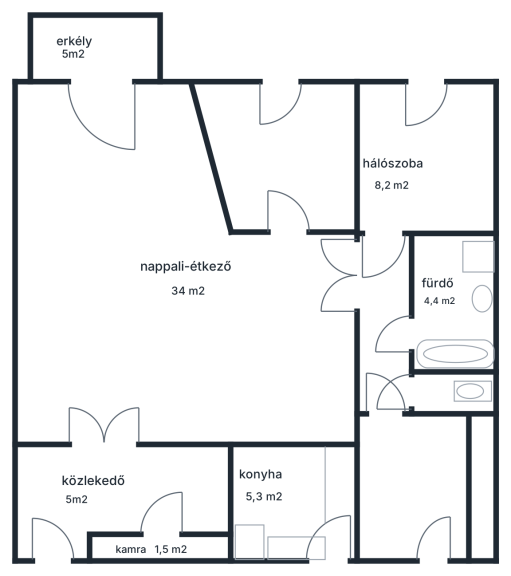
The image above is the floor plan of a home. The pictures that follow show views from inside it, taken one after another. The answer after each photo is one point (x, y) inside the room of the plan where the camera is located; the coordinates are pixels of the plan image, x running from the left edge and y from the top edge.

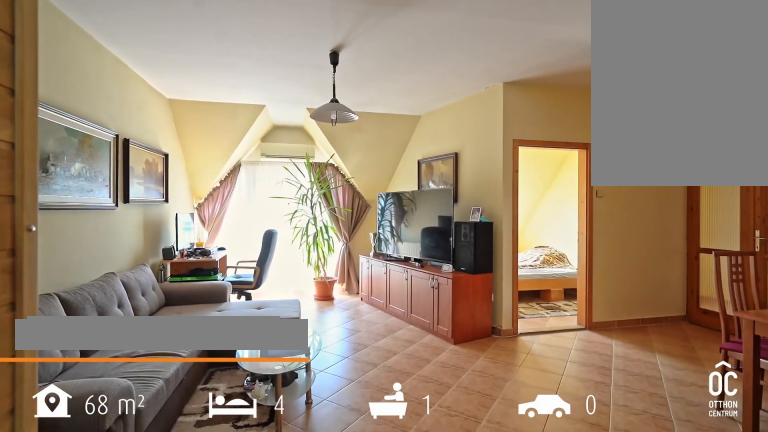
(186, 303)
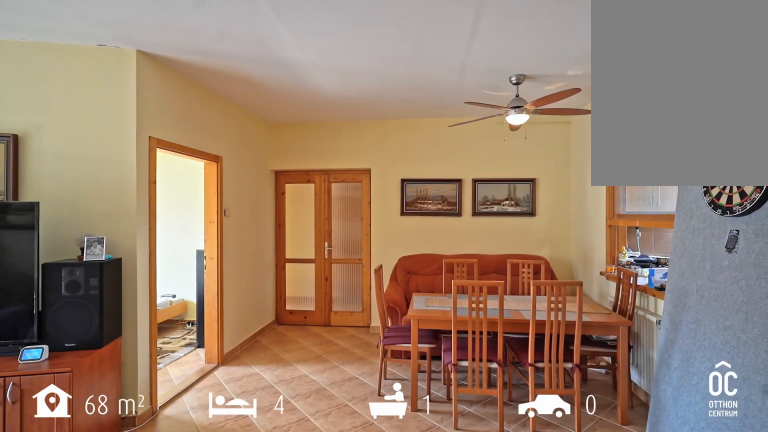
(186, 302)
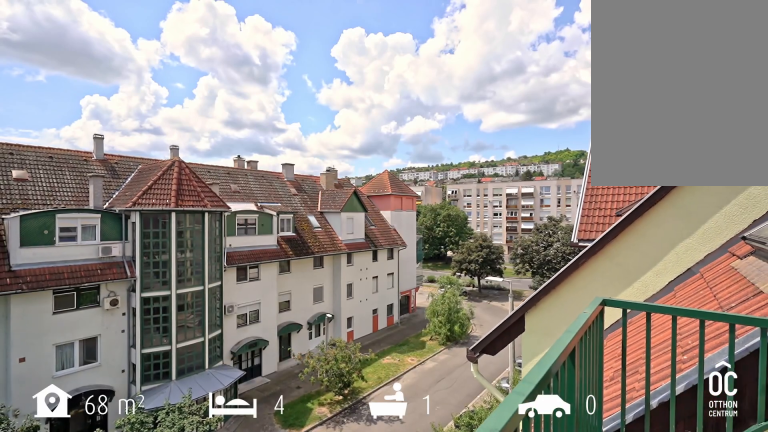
(92, 46)
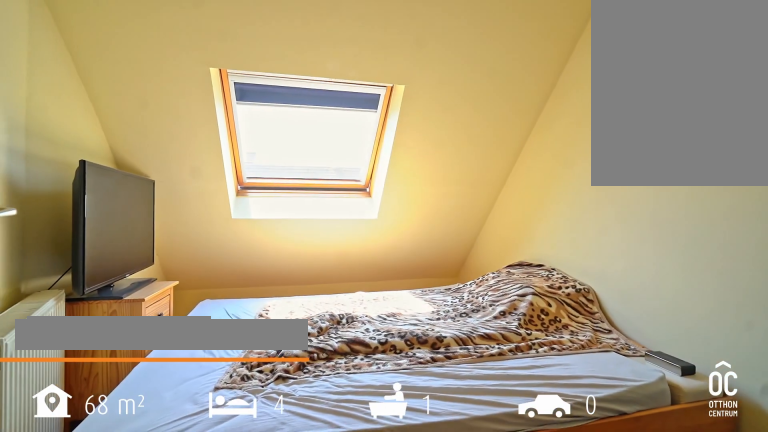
(282, 159)
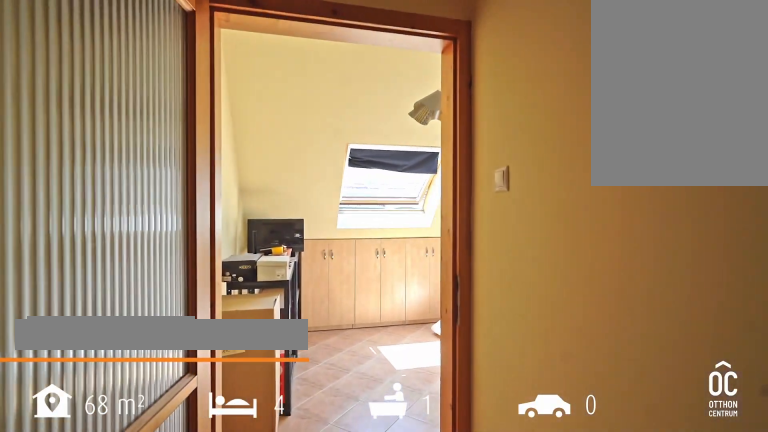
(389, 329)
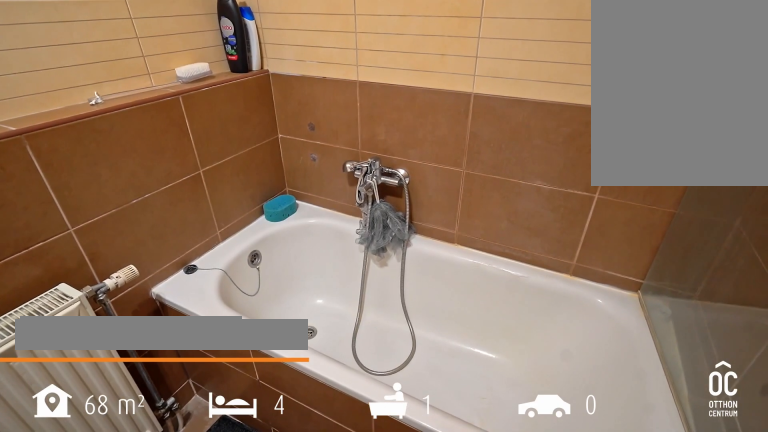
(452, 291)
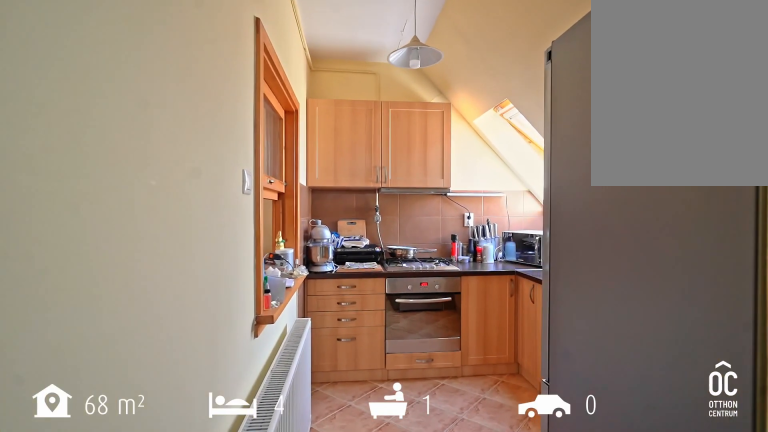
(290, 501)
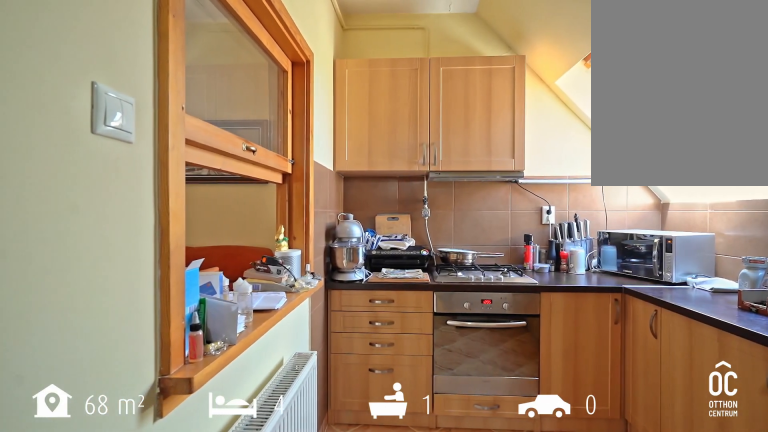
(290, 501)
